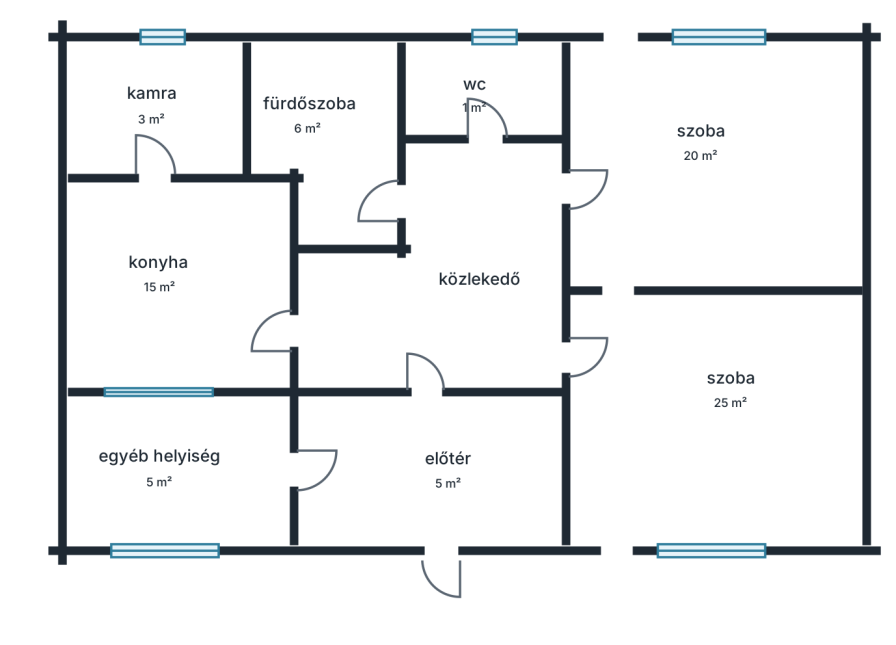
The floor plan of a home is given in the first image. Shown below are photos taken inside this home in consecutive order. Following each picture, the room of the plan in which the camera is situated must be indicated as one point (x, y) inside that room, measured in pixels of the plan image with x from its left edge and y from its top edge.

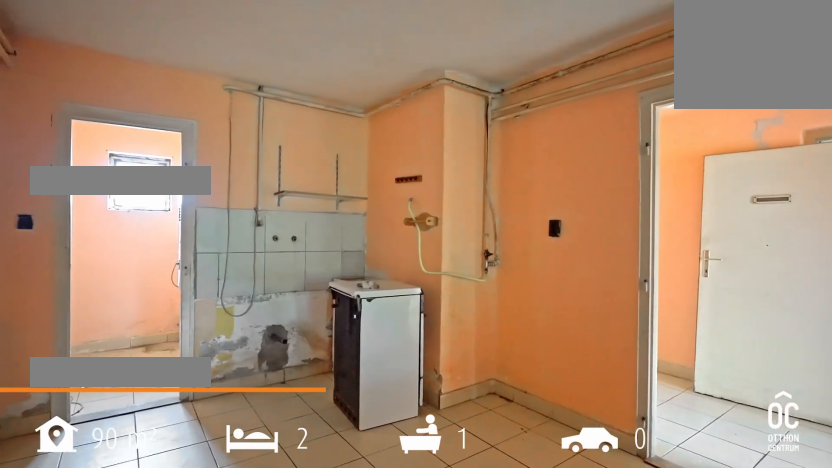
(184, 297)
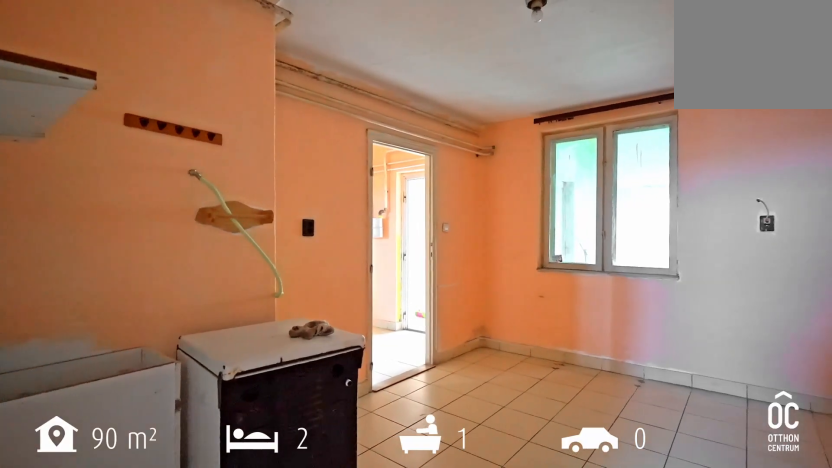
(184, 297)
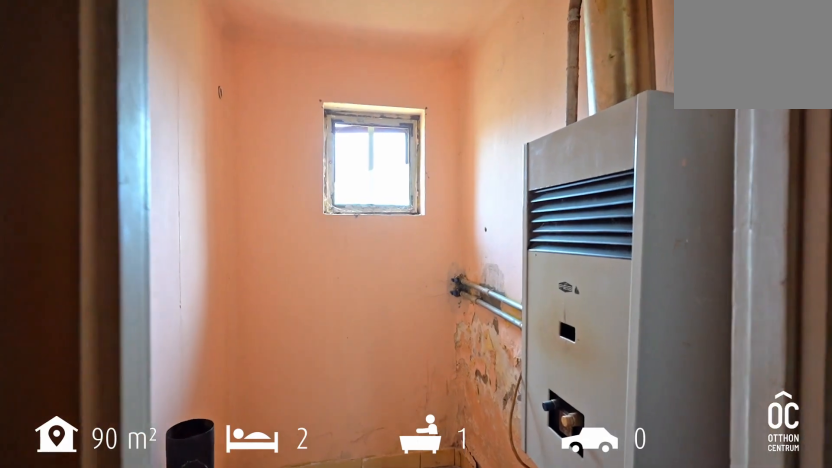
(165, 115)
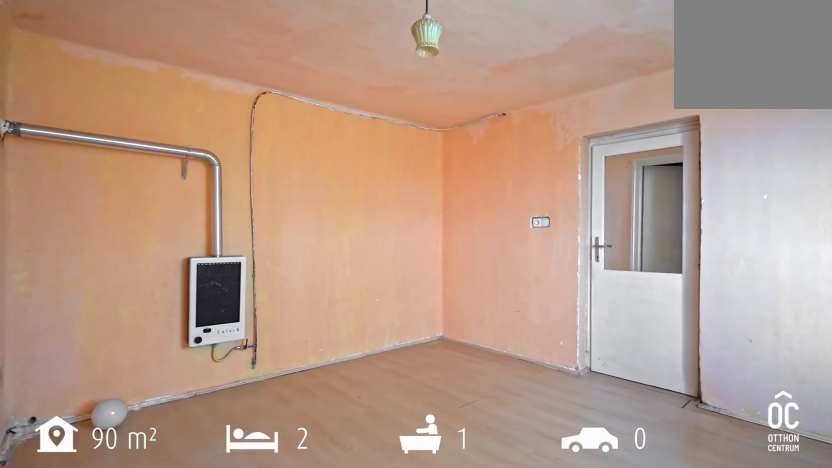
(735, 414)
